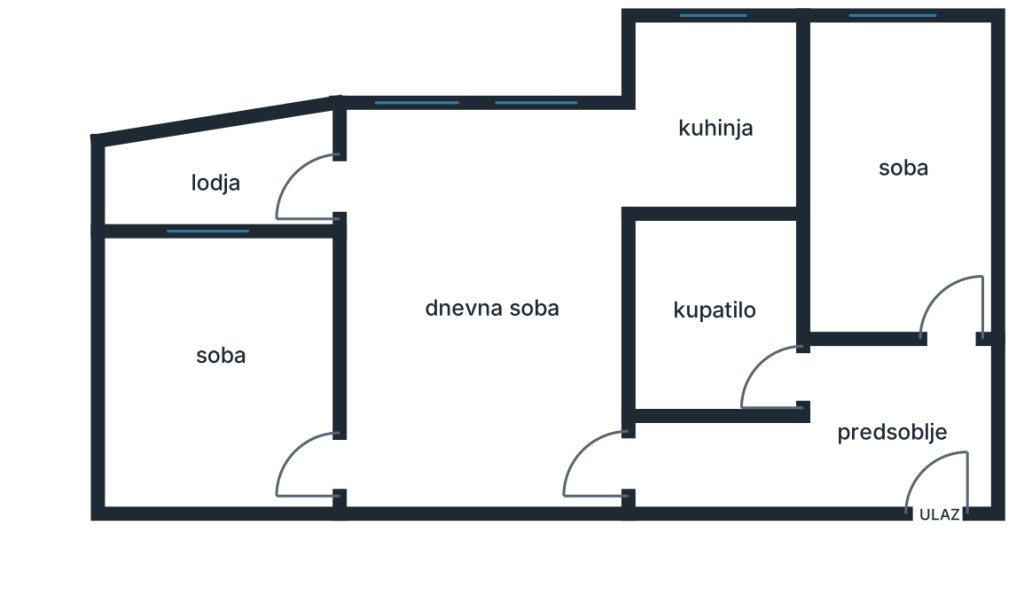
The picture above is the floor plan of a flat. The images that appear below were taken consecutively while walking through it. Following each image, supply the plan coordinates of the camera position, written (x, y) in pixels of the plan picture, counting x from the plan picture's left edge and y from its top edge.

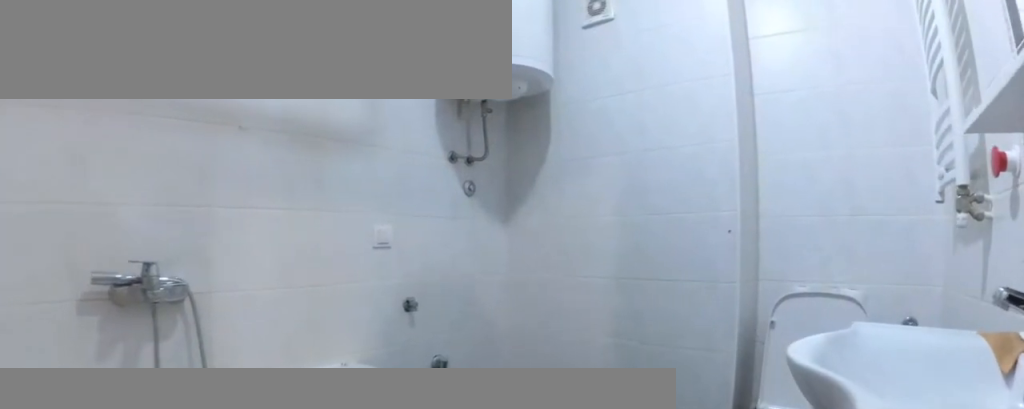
(762, 360)
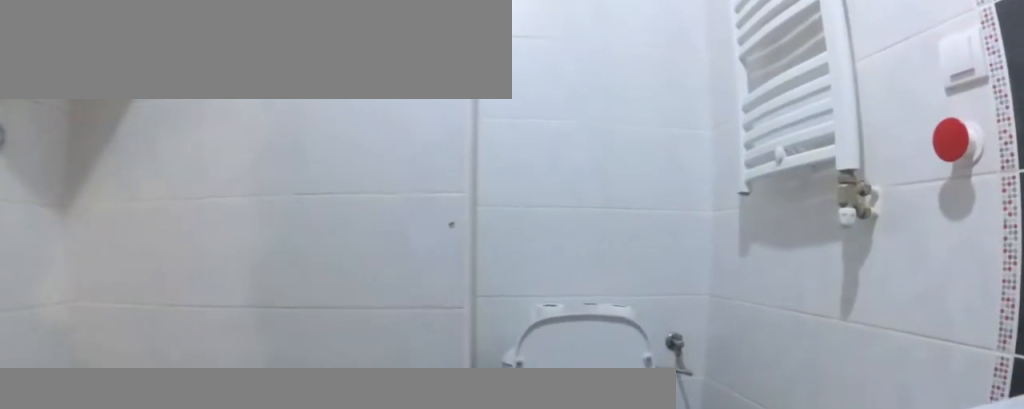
(750, 315)
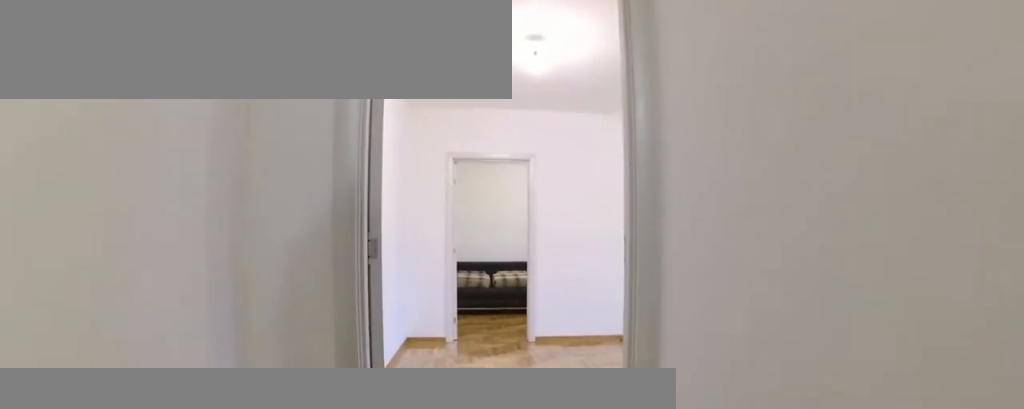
(752, 453)
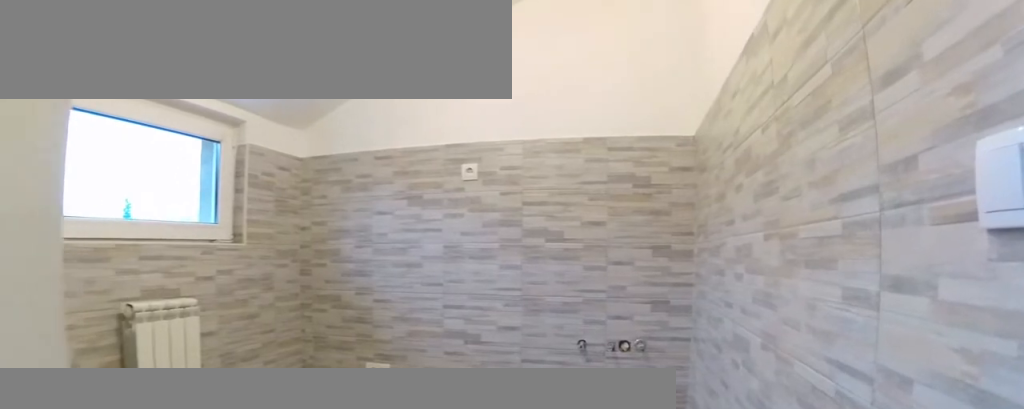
(600, 195)
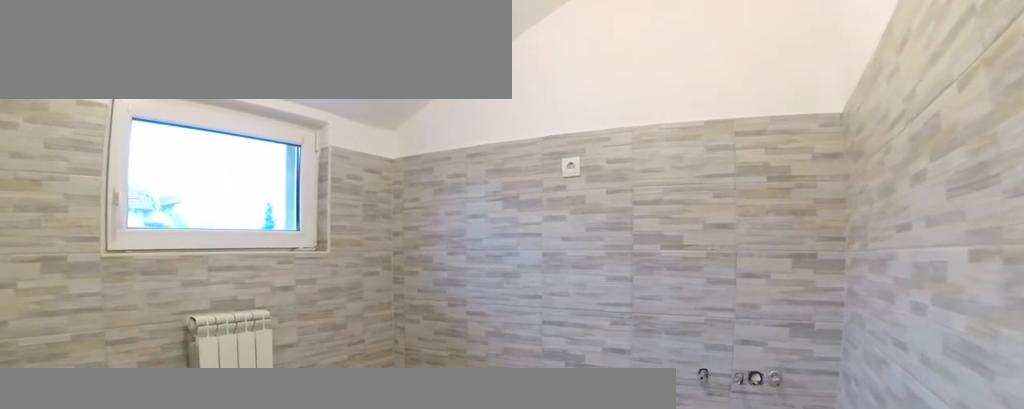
(624, 213)
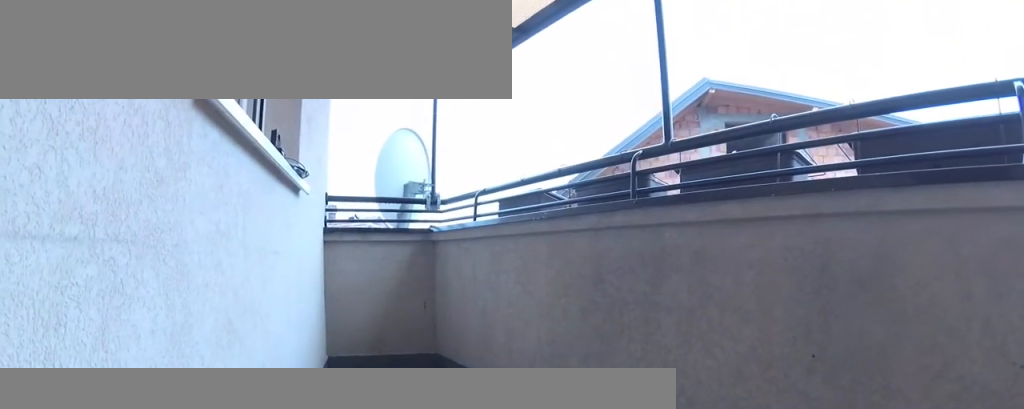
(345, 171)
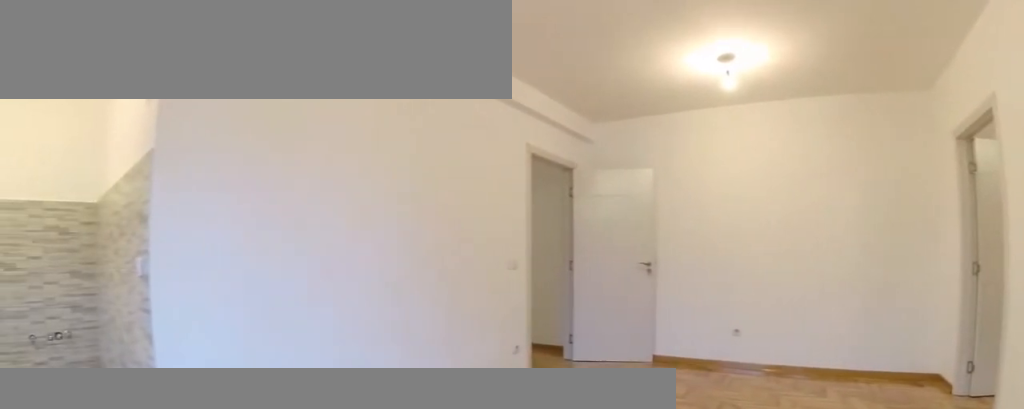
(382, 142)
